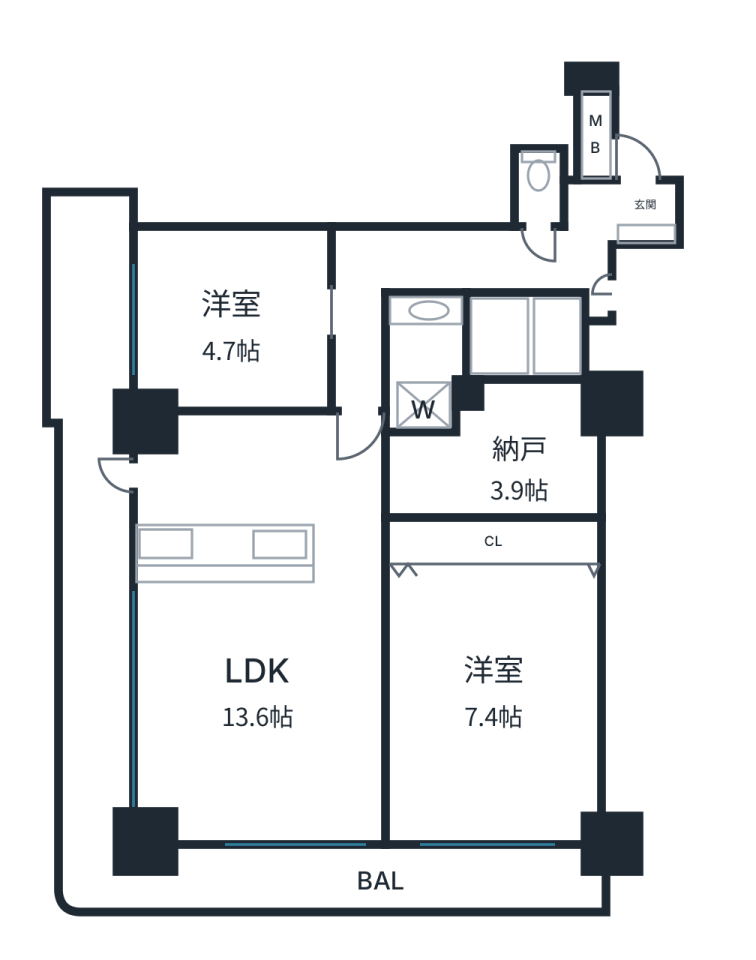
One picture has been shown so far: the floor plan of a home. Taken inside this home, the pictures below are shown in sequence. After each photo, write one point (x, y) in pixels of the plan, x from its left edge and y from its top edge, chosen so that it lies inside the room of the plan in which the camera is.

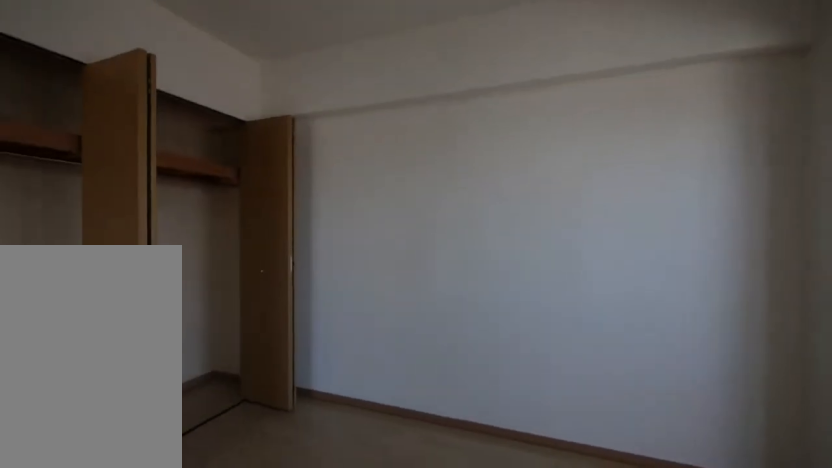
(473, 687)
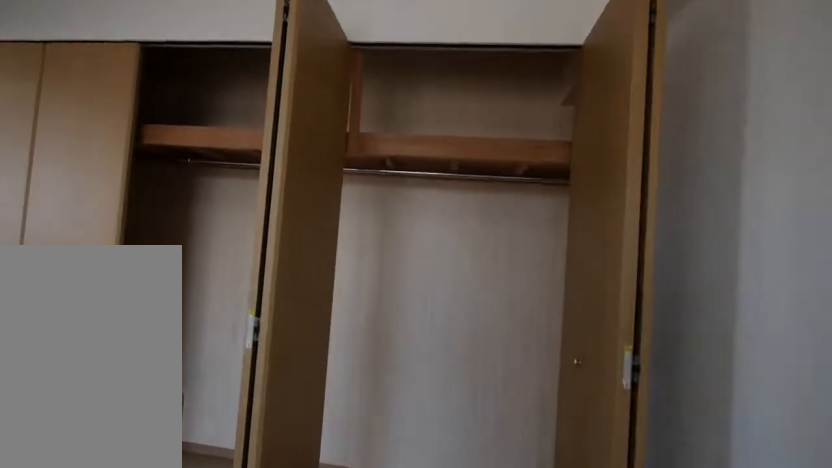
(473, 687)
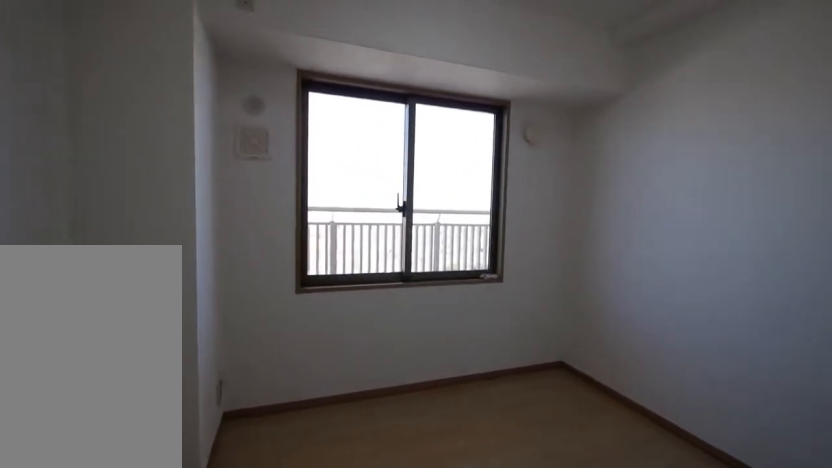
(261, 330)
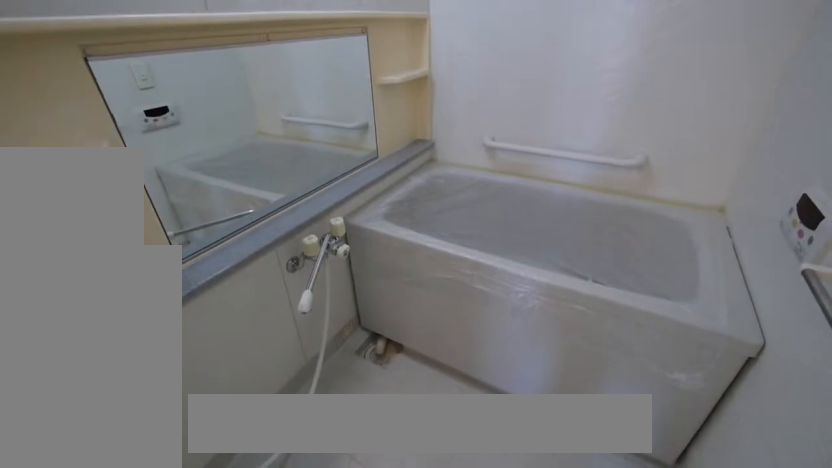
(473, 322)
